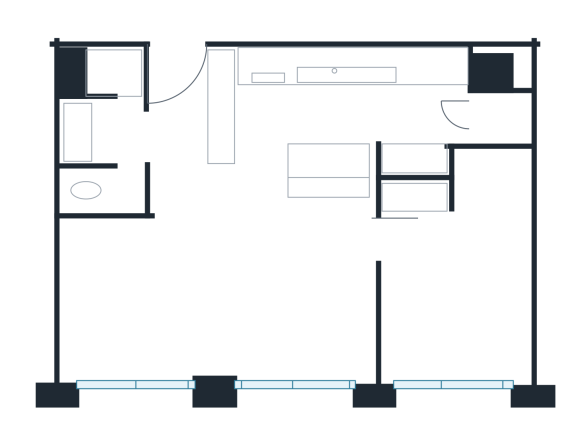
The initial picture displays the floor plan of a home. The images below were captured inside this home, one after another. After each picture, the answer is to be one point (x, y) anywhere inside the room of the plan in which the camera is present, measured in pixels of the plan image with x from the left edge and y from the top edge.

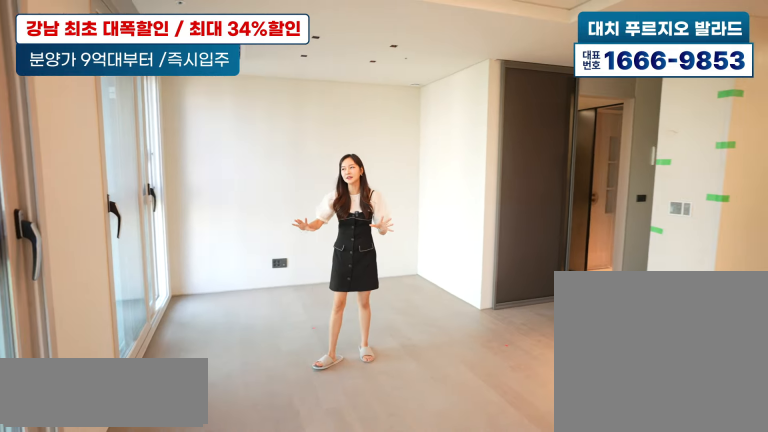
(195, 277)
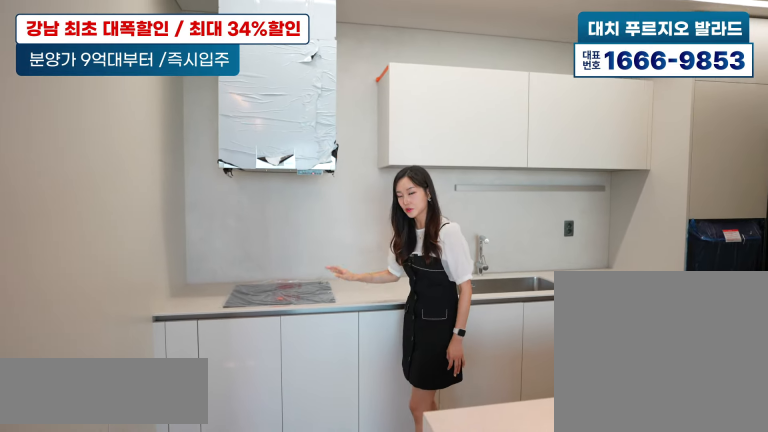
(366, 105)
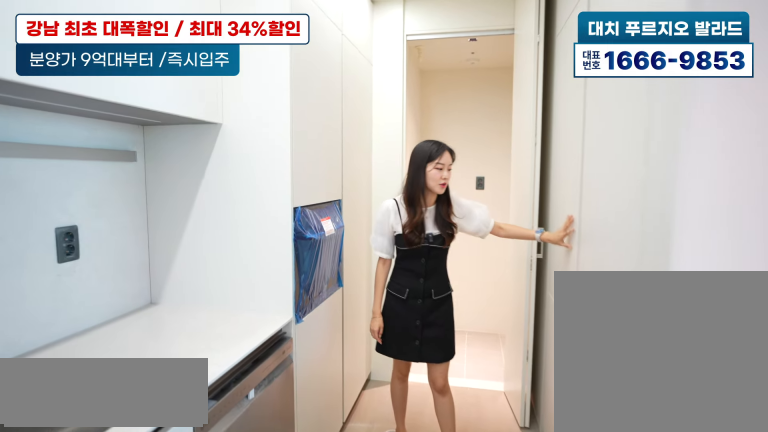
(366, 105)
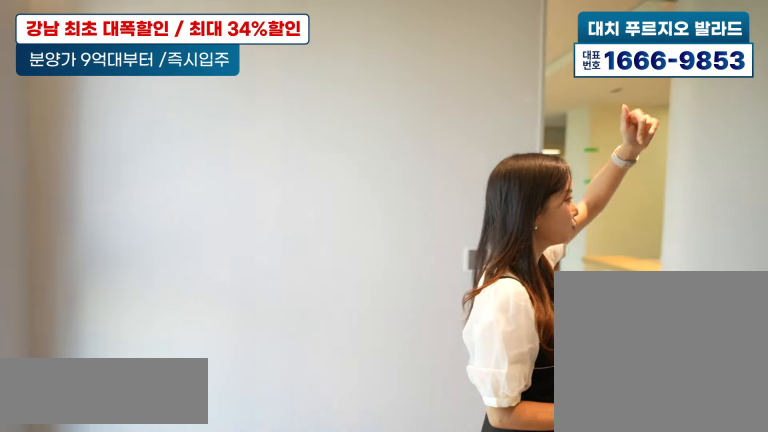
(449, 290)
